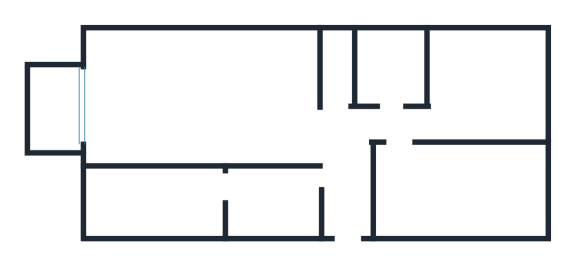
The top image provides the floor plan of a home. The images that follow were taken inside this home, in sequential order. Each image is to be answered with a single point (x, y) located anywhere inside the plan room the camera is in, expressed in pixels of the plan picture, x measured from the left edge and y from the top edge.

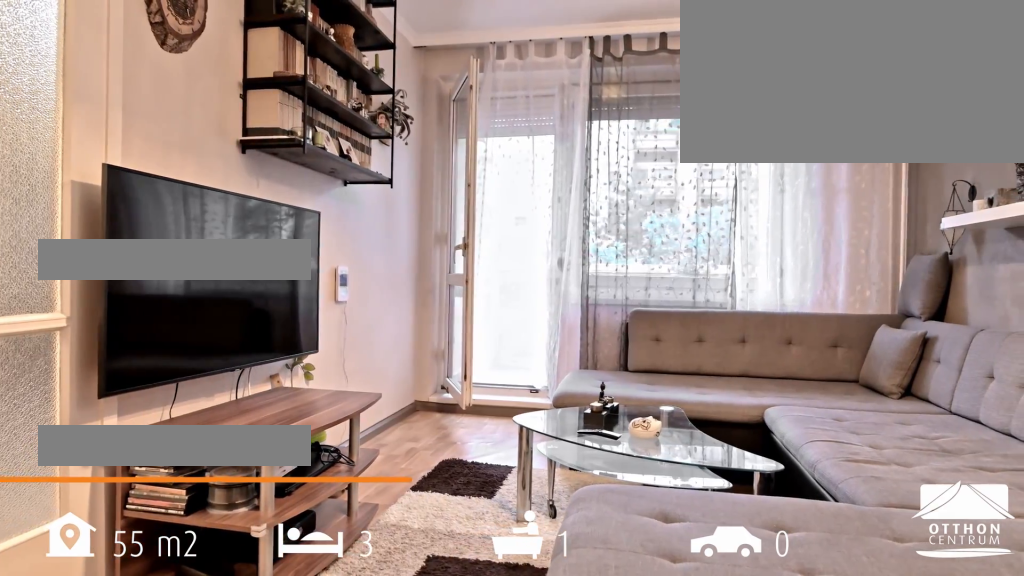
(207, 96)
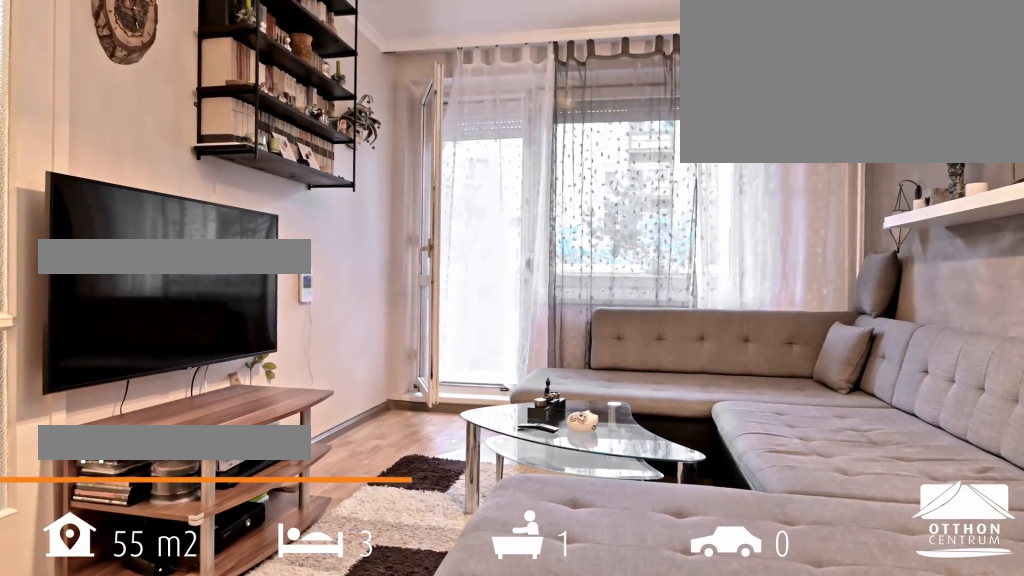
(207, 96)
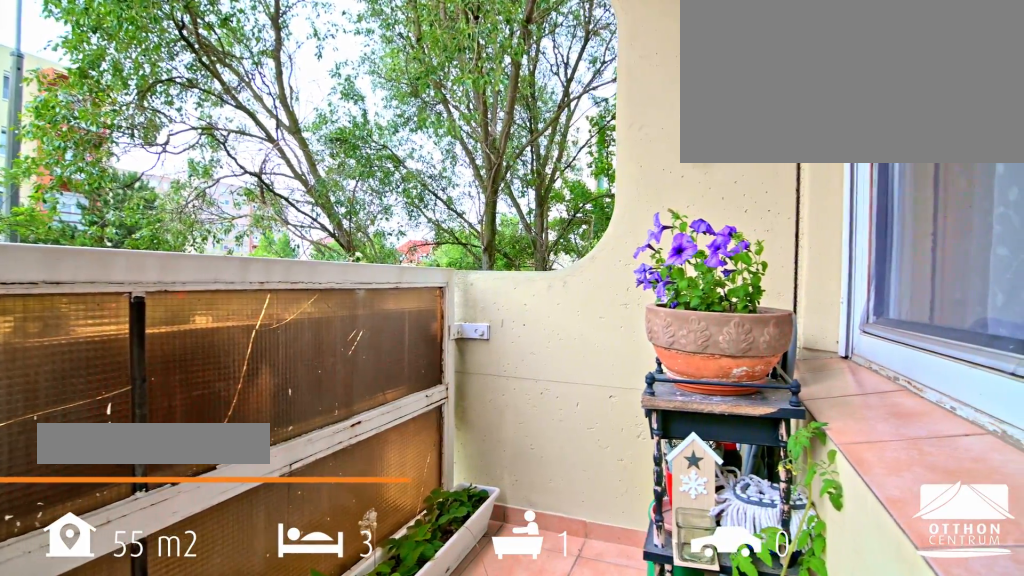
(54, 107)
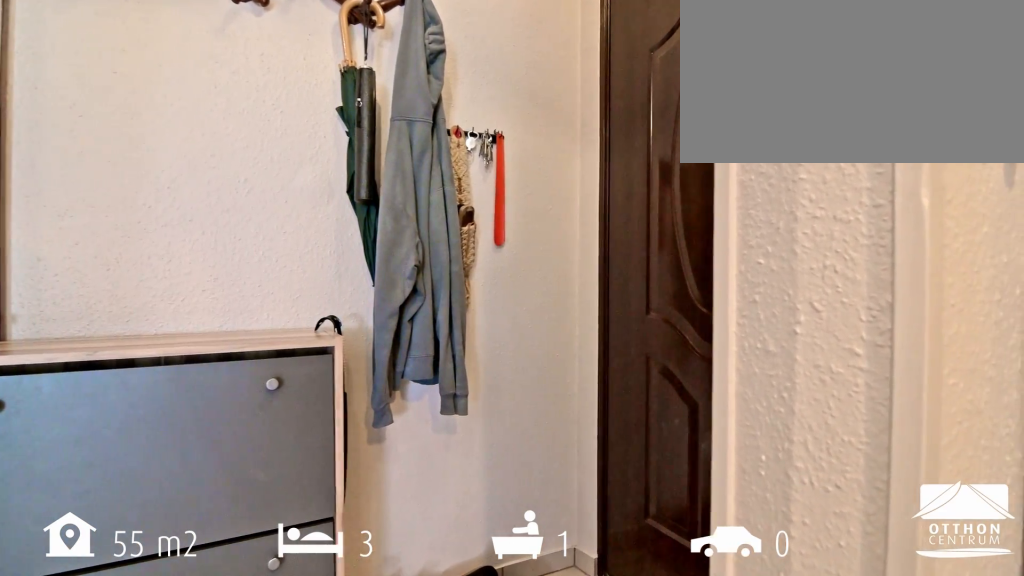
(346, 178)
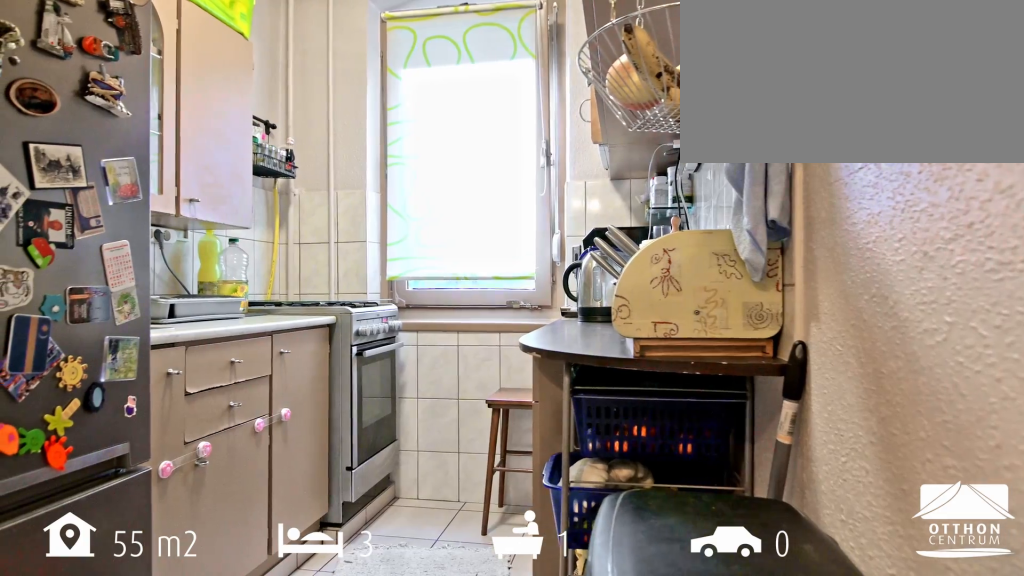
(159, 201)
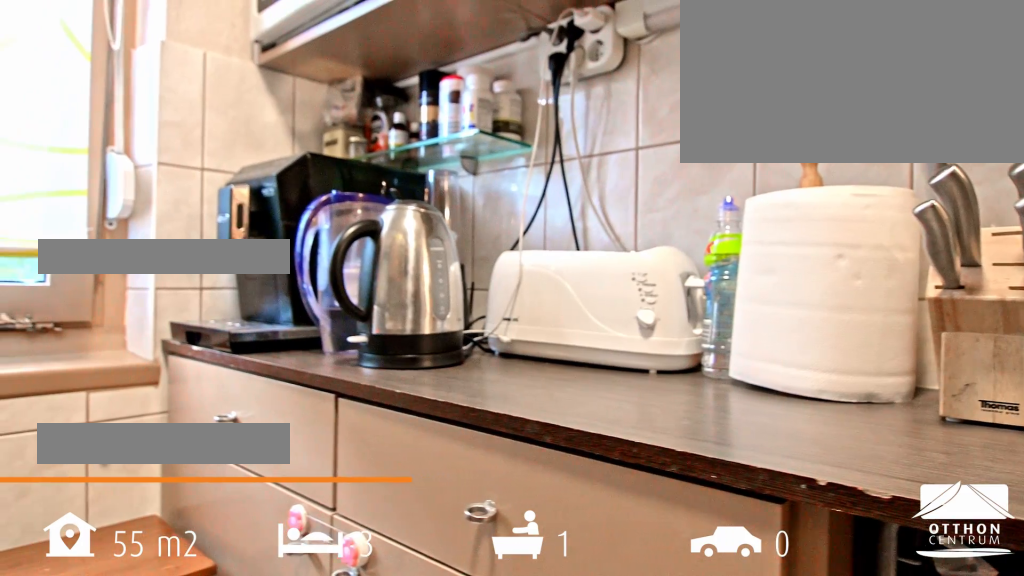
(159, 201)
